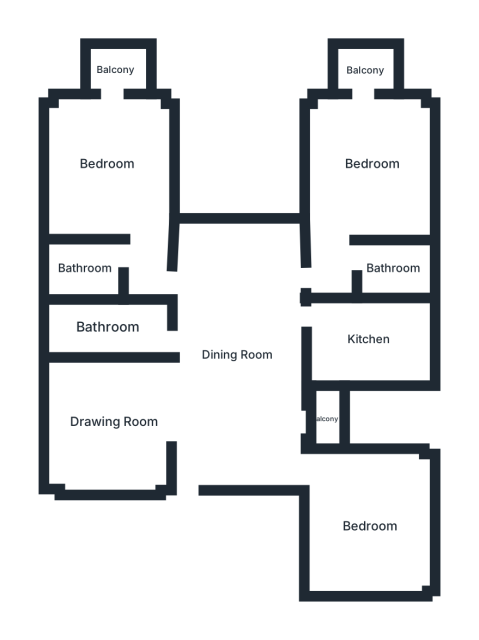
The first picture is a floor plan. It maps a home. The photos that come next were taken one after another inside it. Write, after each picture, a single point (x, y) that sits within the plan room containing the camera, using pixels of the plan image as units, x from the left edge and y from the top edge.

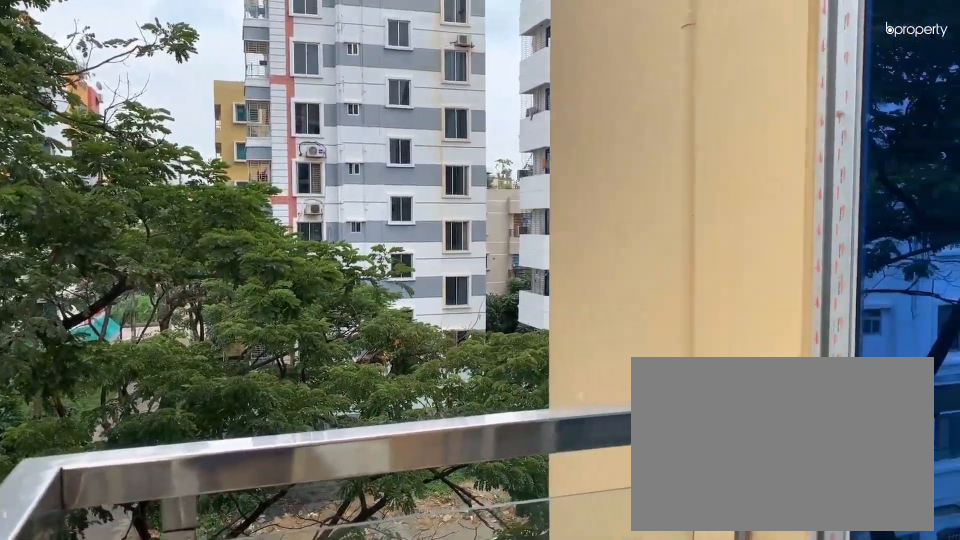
(365, 69)
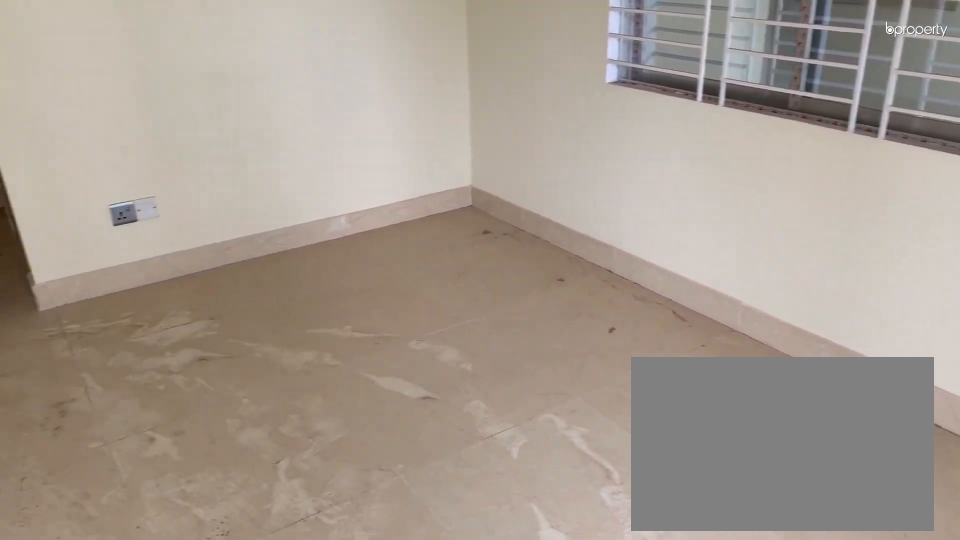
(108, 164)
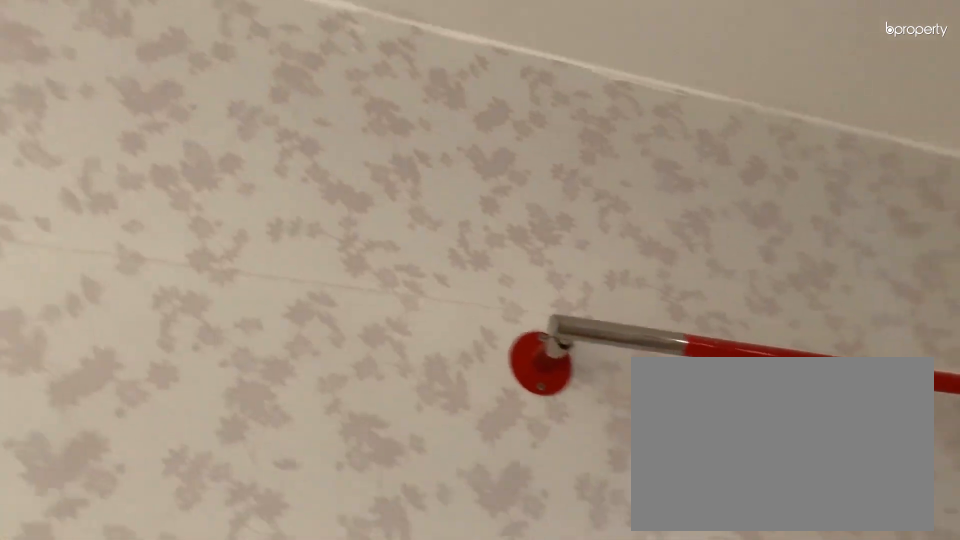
(85, 264)
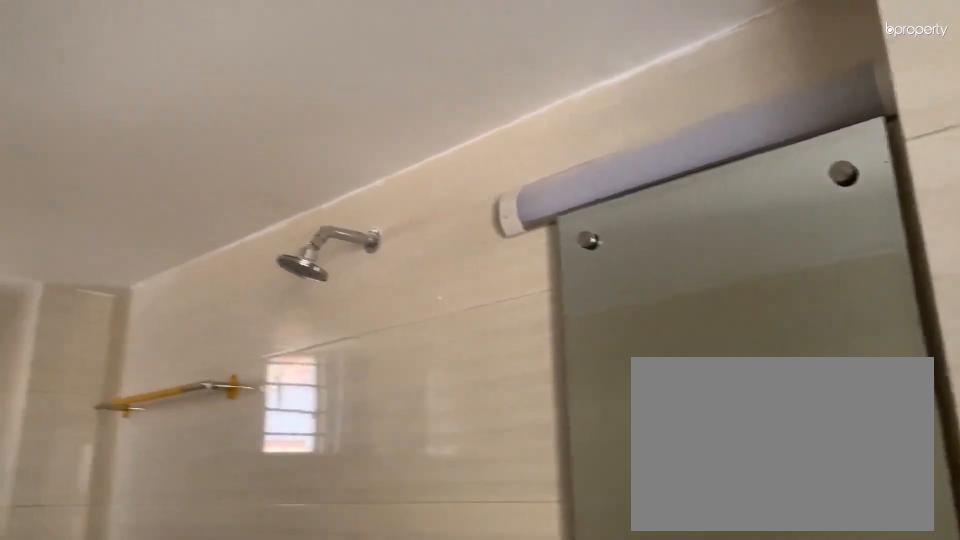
(108, 327)
